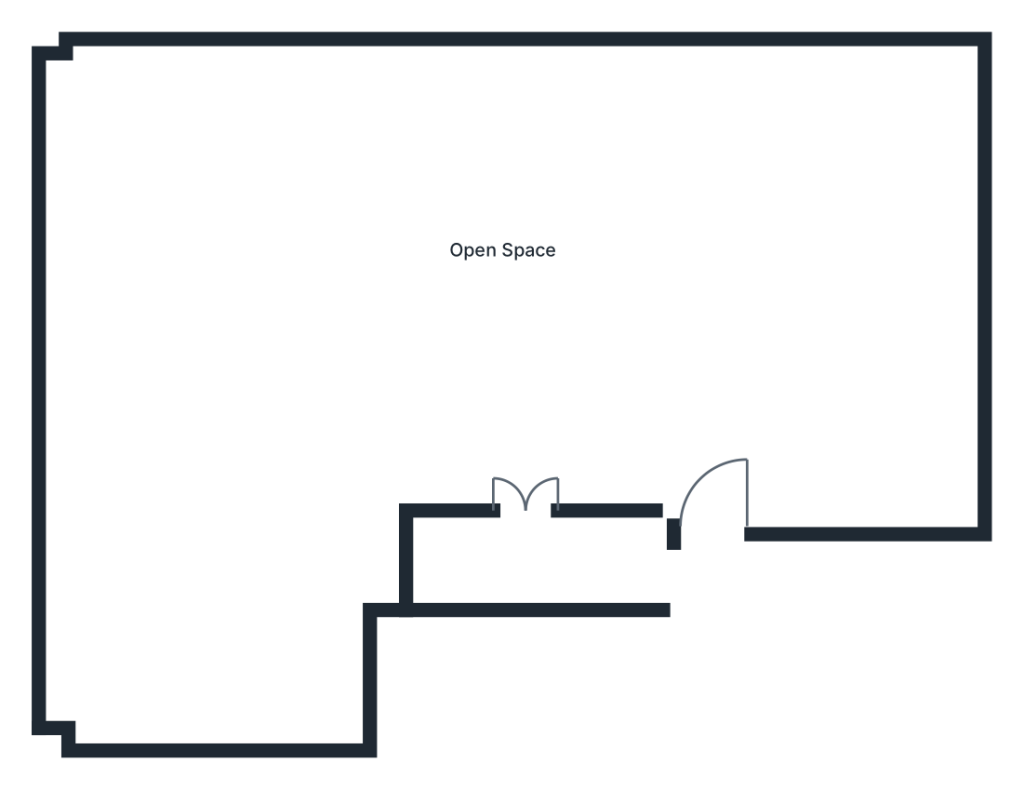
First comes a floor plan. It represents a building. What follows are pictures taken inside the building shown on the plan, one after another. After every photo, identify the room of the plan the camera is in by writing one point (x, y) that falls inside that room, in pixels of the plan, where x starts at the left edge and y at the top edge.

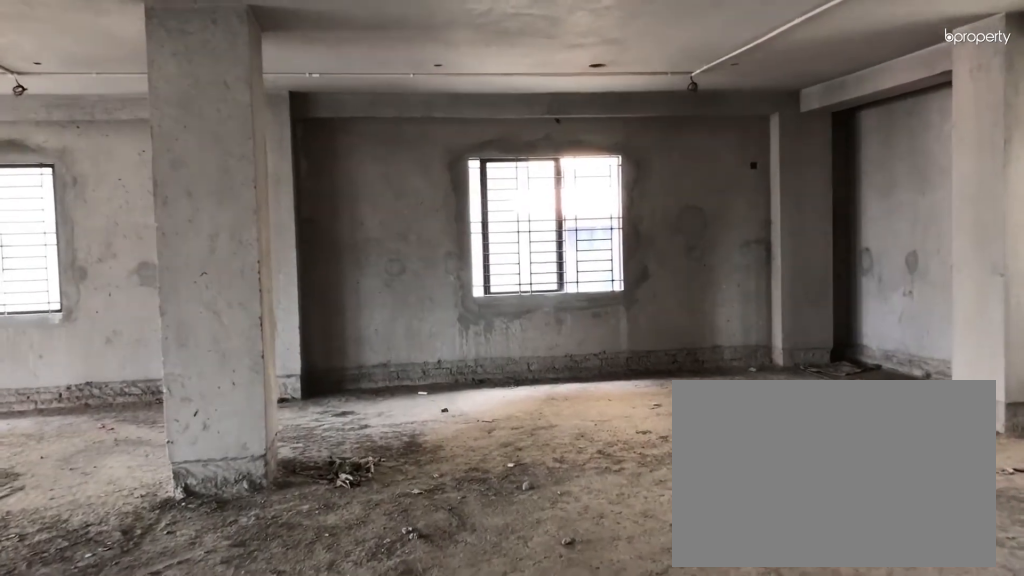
(688, 301)
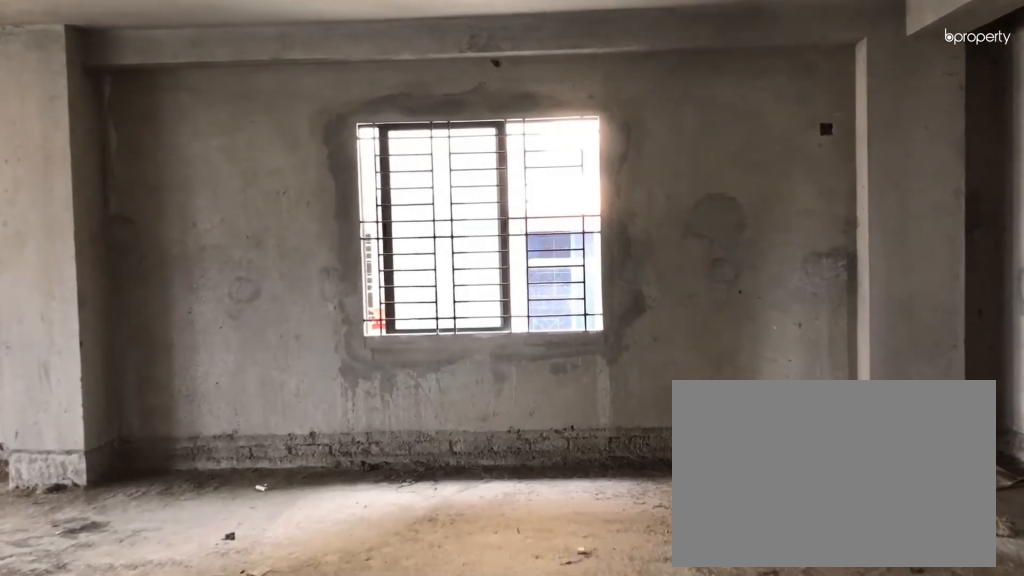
(519, 230)
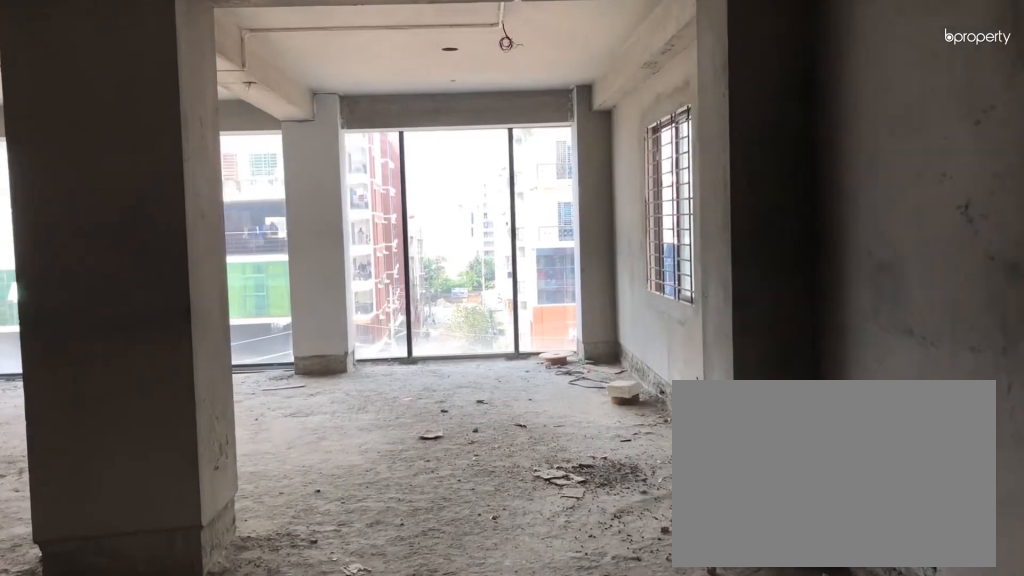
(519, 230)
